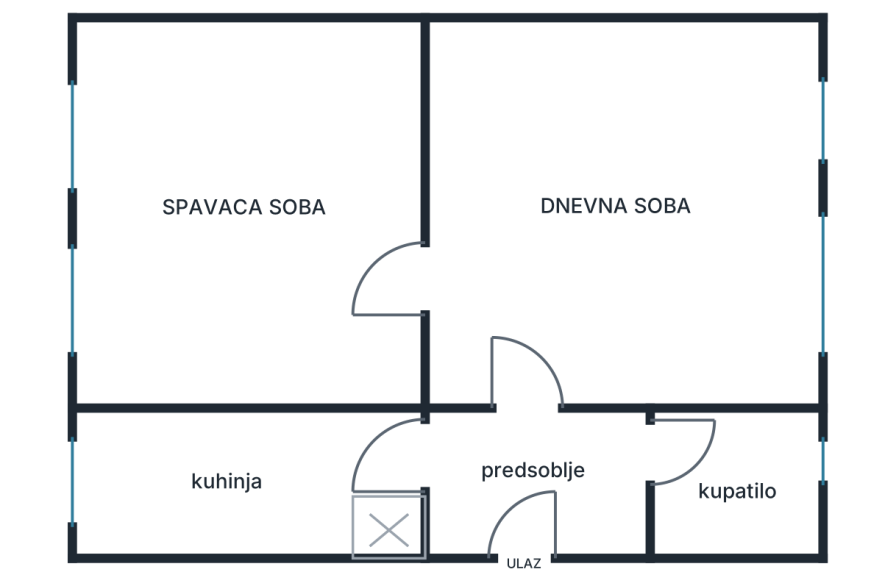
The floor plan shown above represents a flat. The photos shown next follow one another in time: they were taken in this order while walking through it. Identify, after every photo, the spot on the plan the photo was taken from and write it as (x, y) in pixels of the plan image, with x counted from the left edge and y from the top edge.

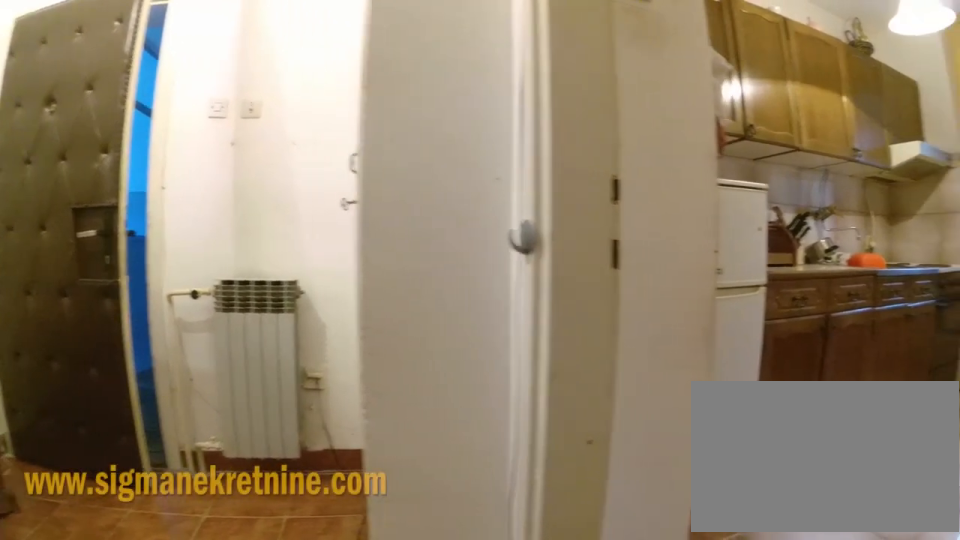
(524, 426)
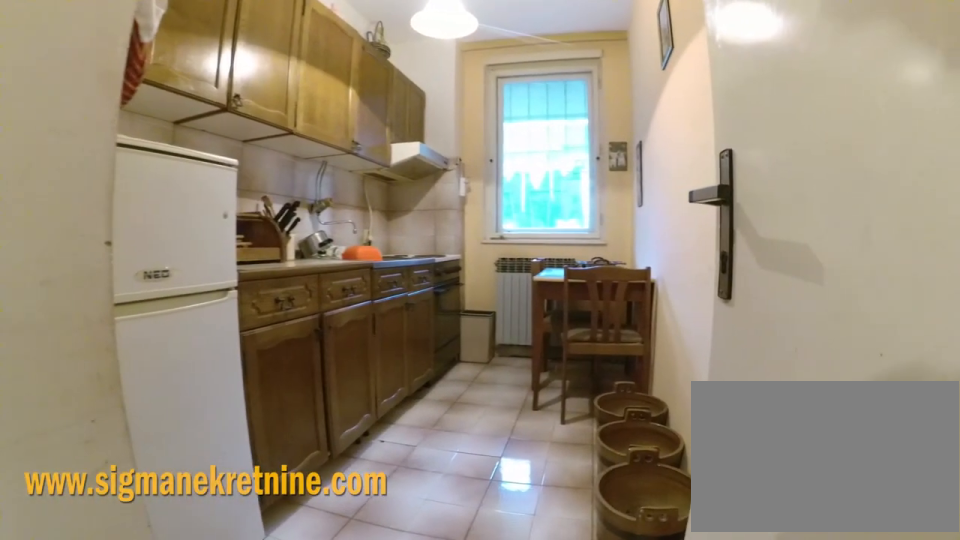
(473, 437)
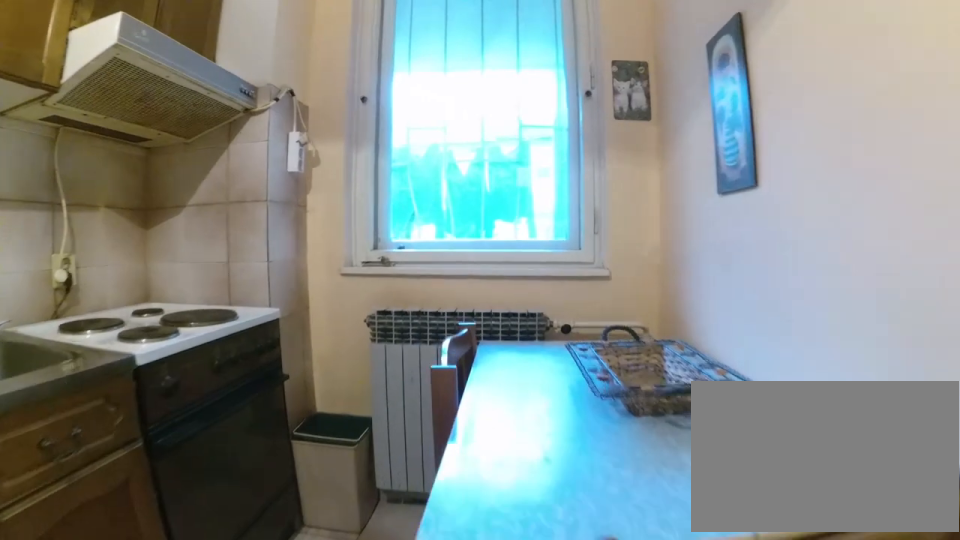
(247, 439)
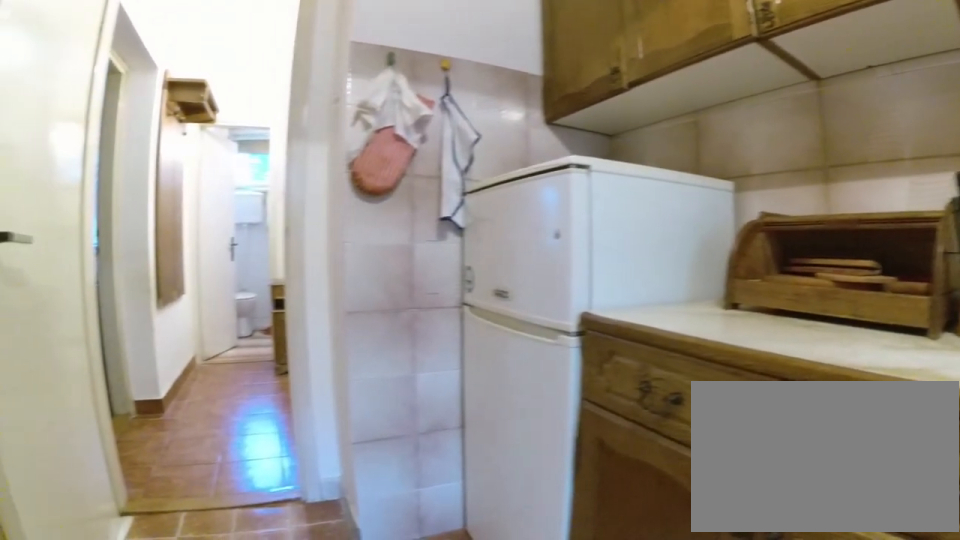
(157, 436)
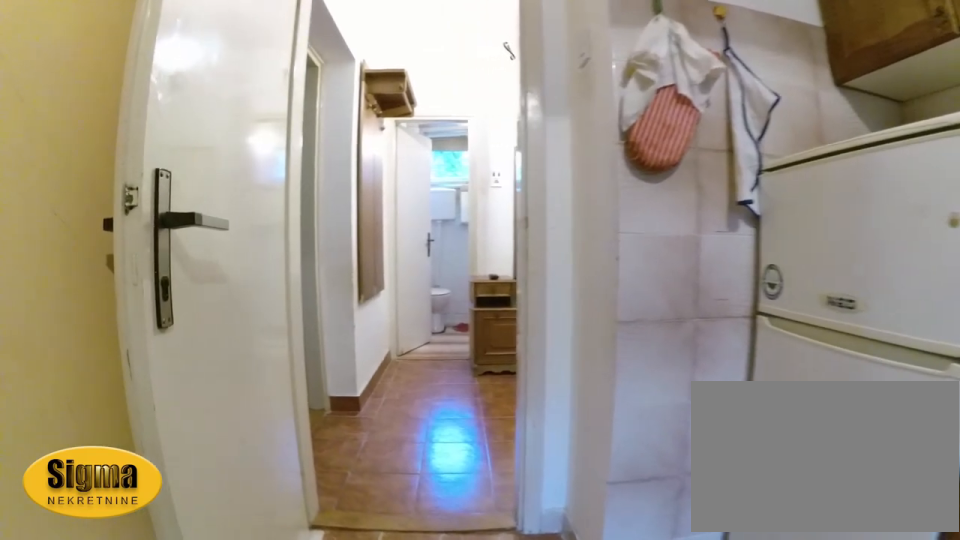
(221, 444)
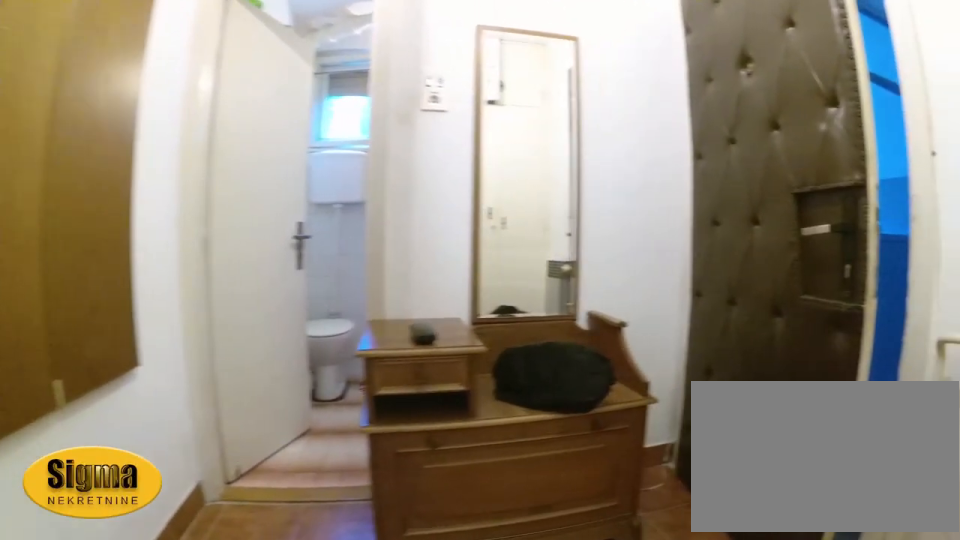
(510, 456)
